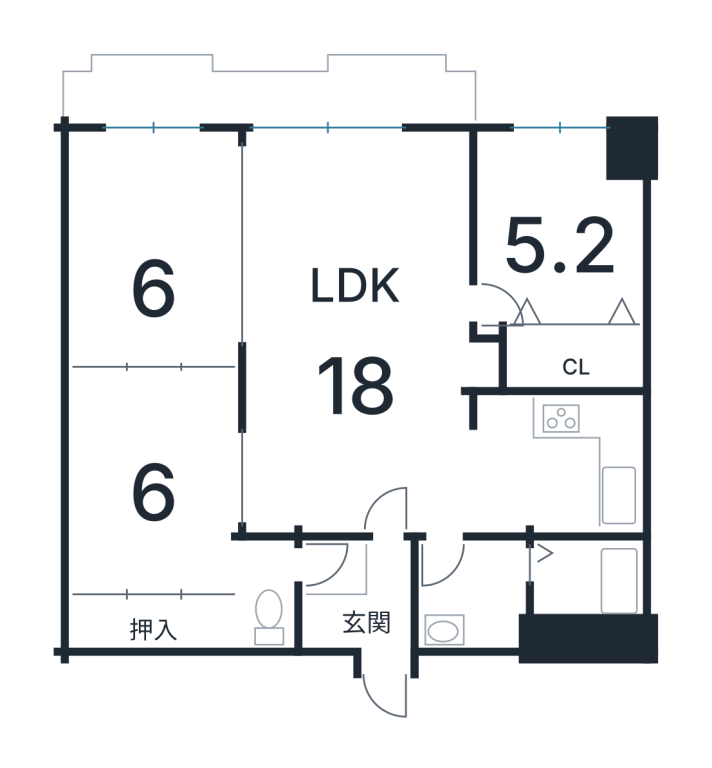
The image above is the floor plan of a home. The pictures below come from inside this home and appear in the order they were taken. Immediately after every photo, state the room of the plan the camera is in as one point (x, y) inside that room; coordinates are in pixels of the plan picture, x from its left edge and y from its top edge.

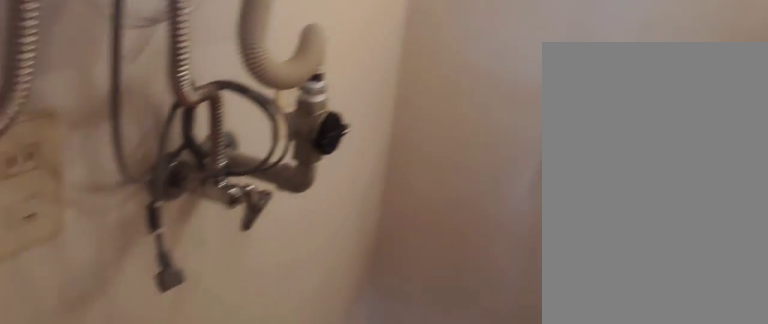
(477, 592)
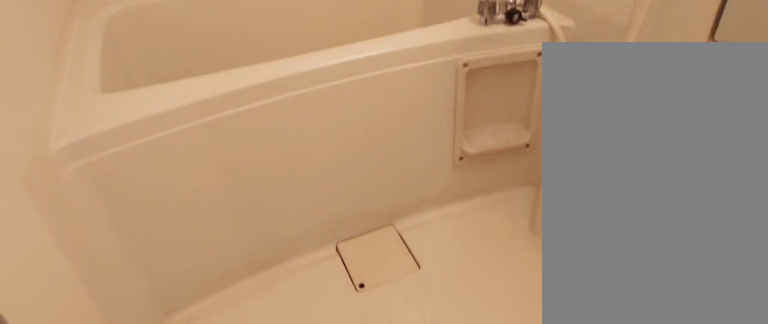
(578, 588)
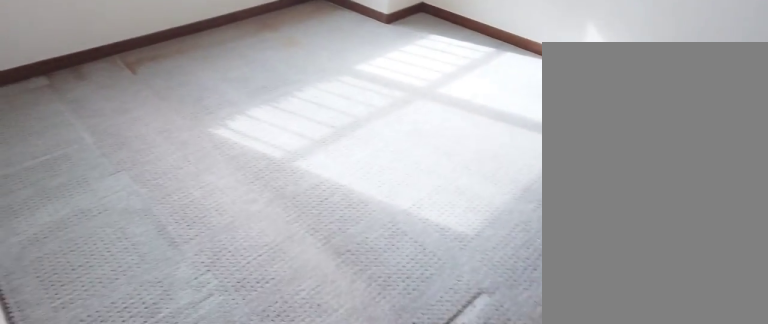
(546, 232)
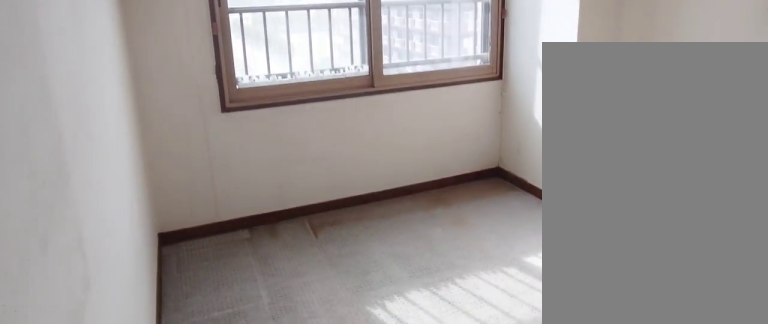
(546, 232)
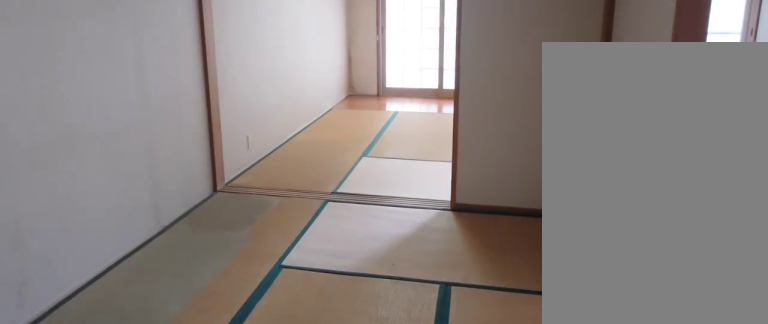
(142, 483)
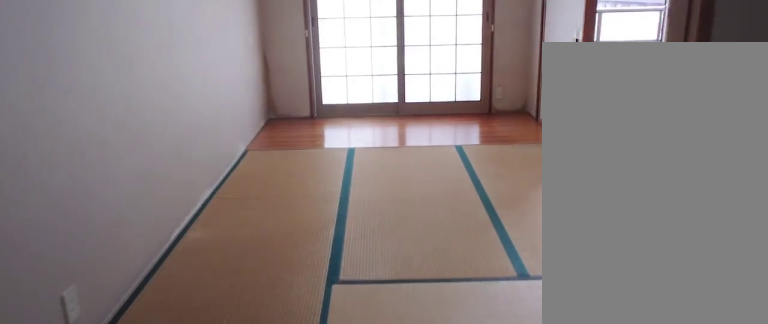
(154, 270)
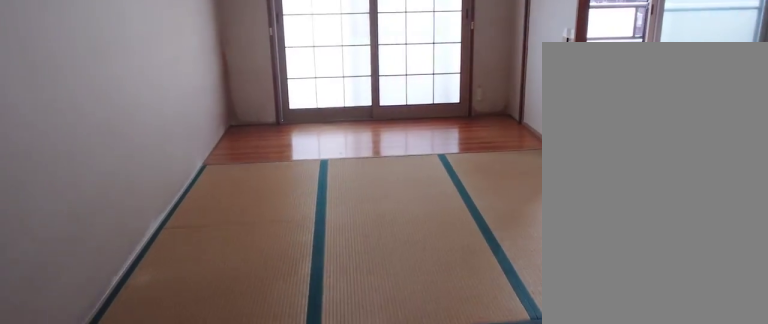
(154, 270)
